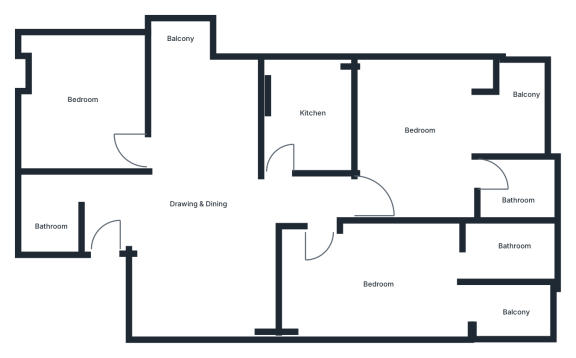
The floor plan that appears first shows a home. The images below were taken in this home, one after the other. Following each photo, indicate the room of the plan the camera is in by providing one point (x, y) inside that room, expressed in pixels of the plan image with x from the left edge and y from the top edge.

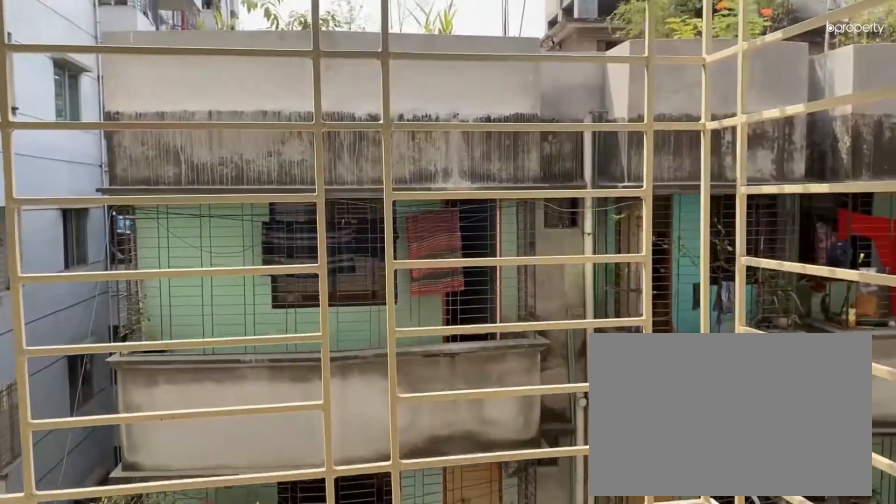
(179, 41)
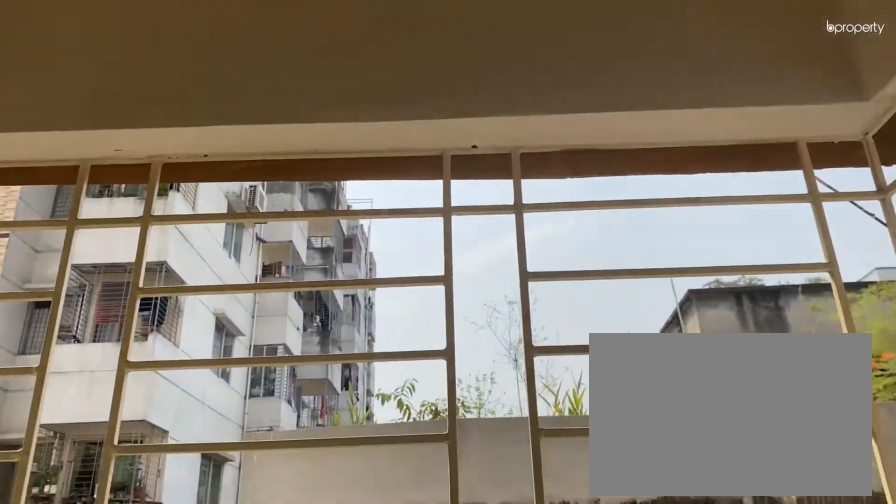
(179, 41)
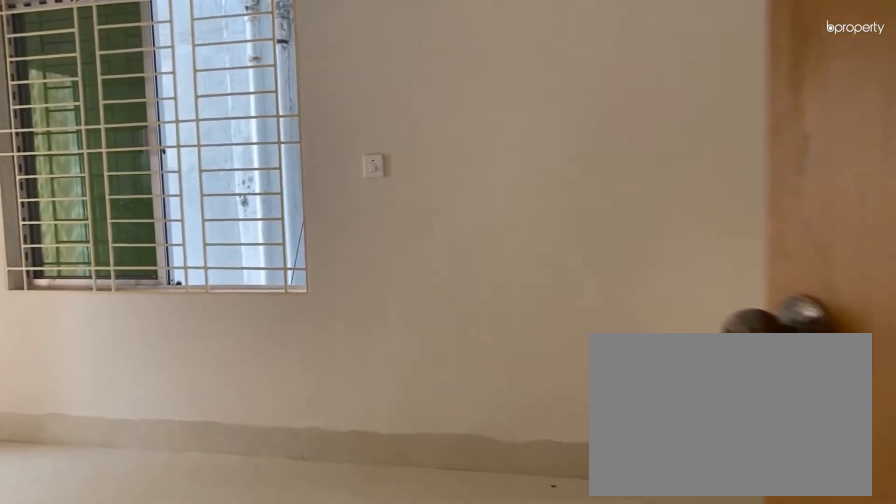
(318, 251)
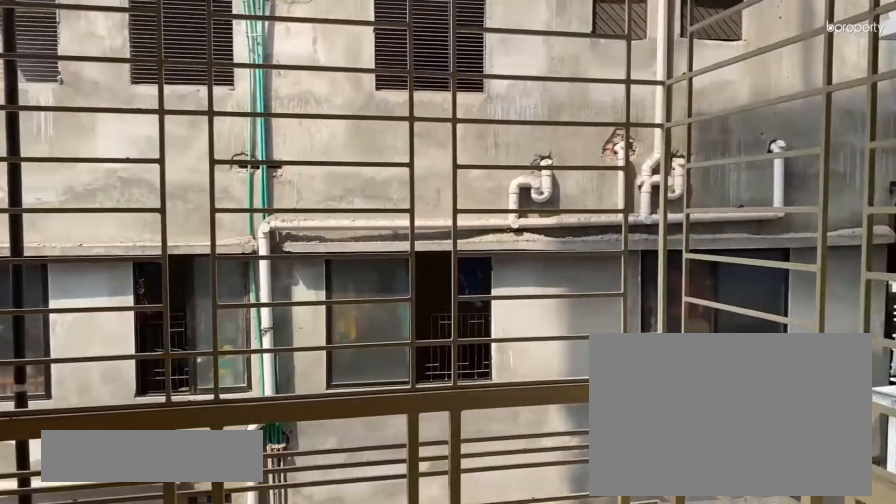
(510, 308)
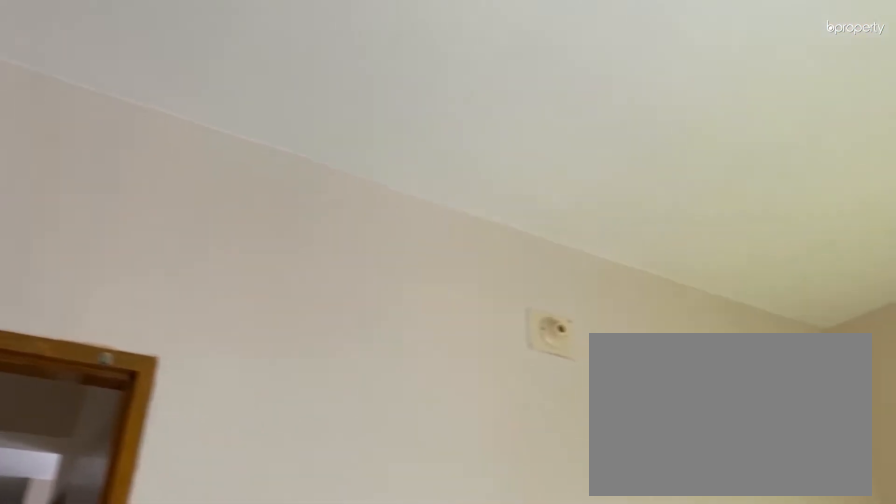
(430, 147)
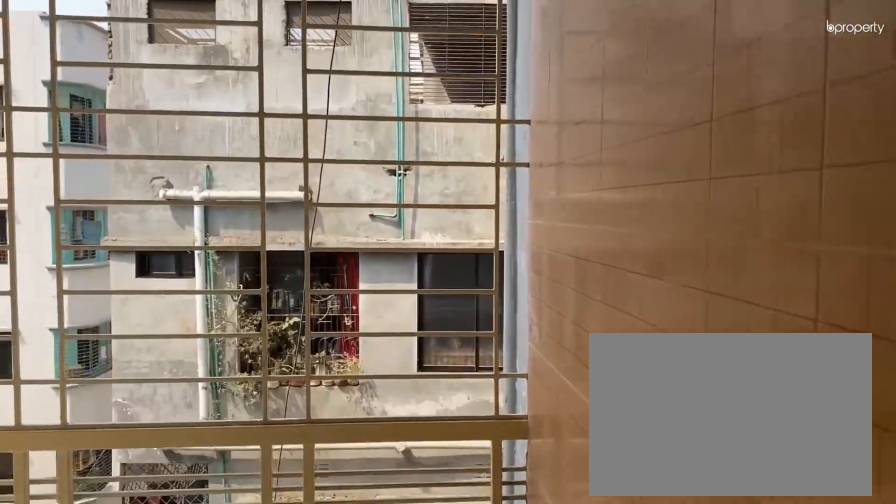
(521, 112)
